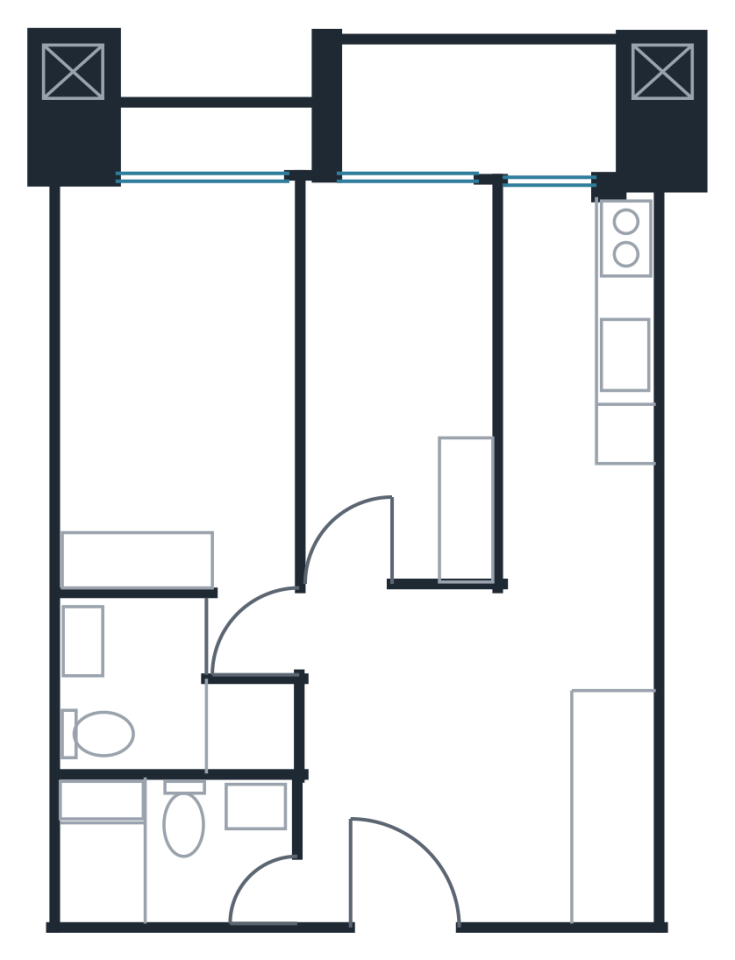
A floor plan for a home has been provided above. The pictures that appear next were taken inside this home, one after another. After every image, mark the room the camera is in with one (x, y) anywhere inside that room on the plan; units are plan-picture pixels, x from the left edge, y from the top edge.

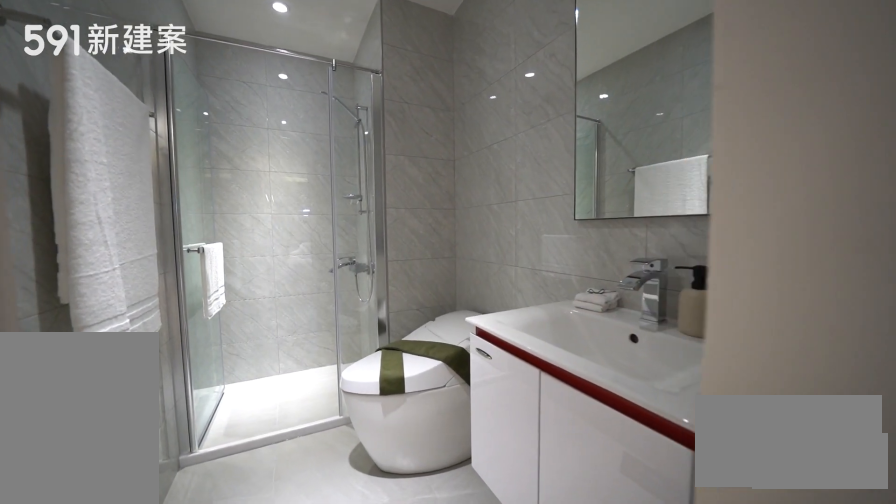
(173, 850)
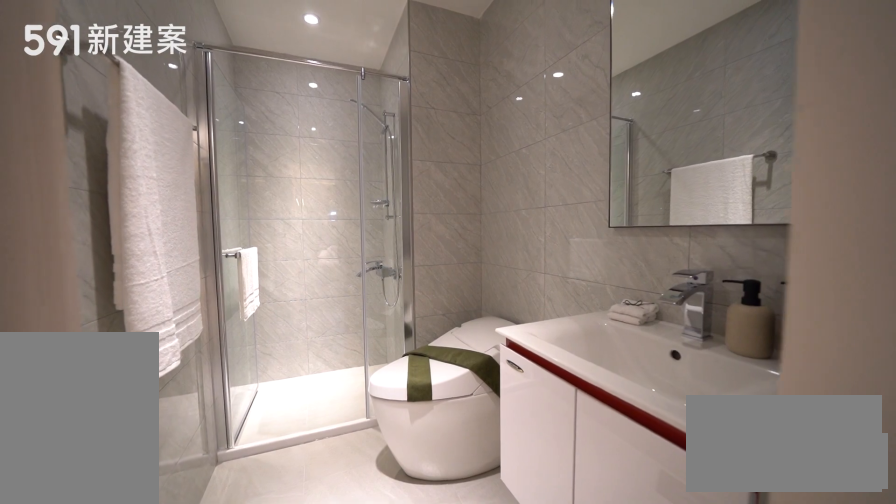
(173, 850)
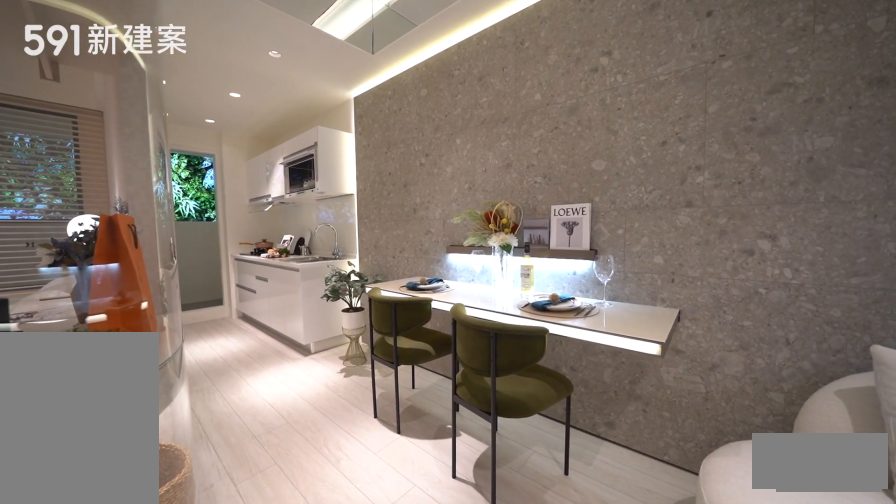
(579, 576)
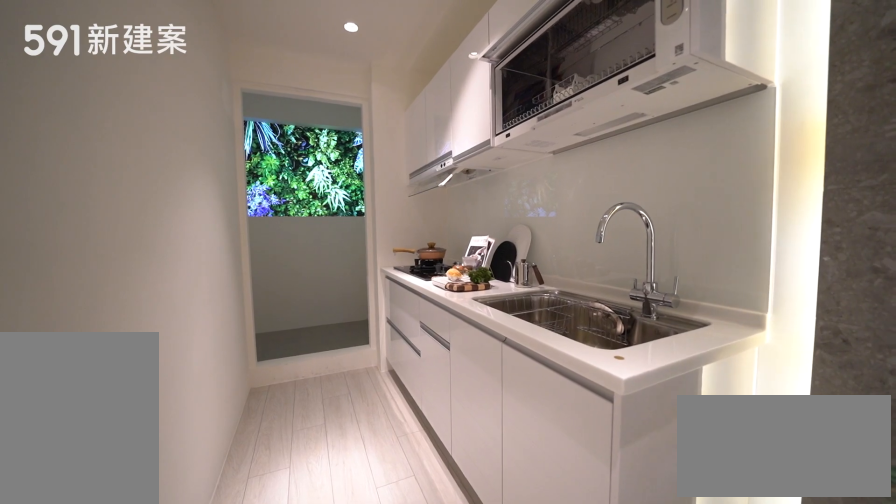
(574, 318)
